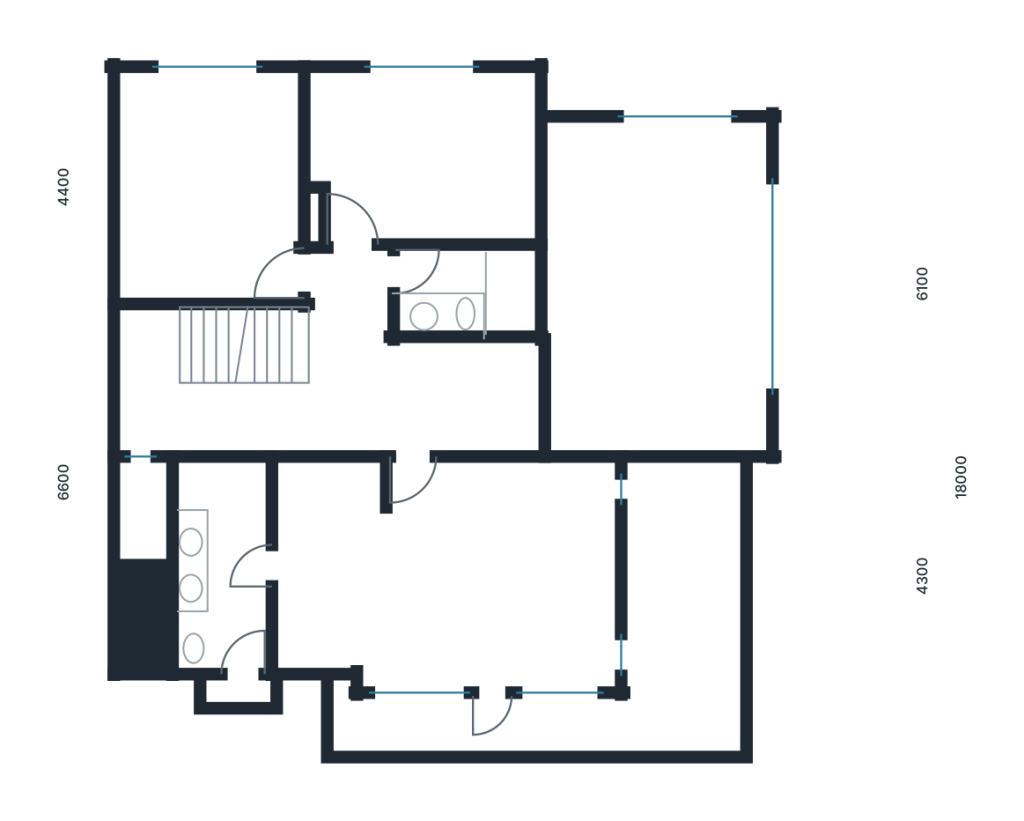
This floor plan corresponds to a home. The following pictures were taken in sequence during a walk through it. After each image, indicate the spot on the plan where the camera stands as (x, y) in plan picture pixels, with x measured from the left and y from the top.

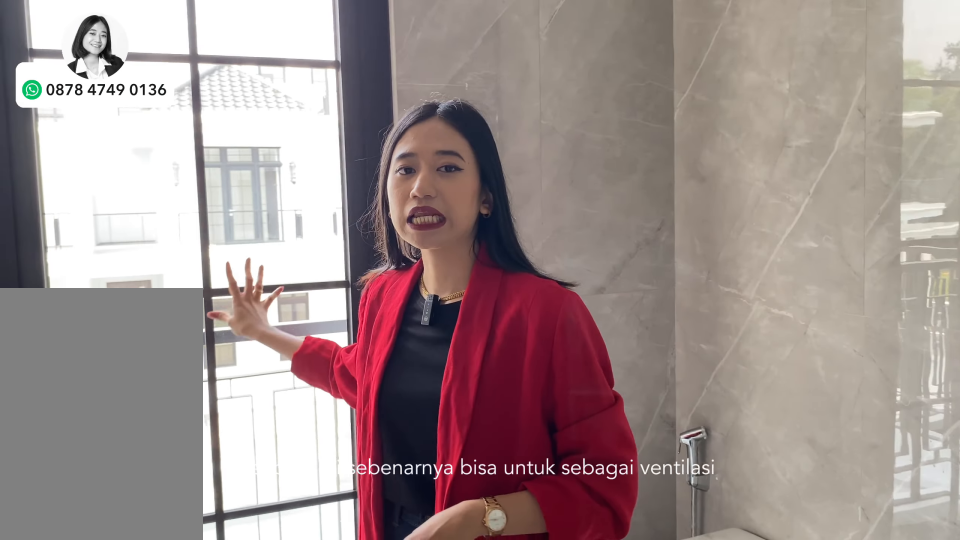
(236, 553)
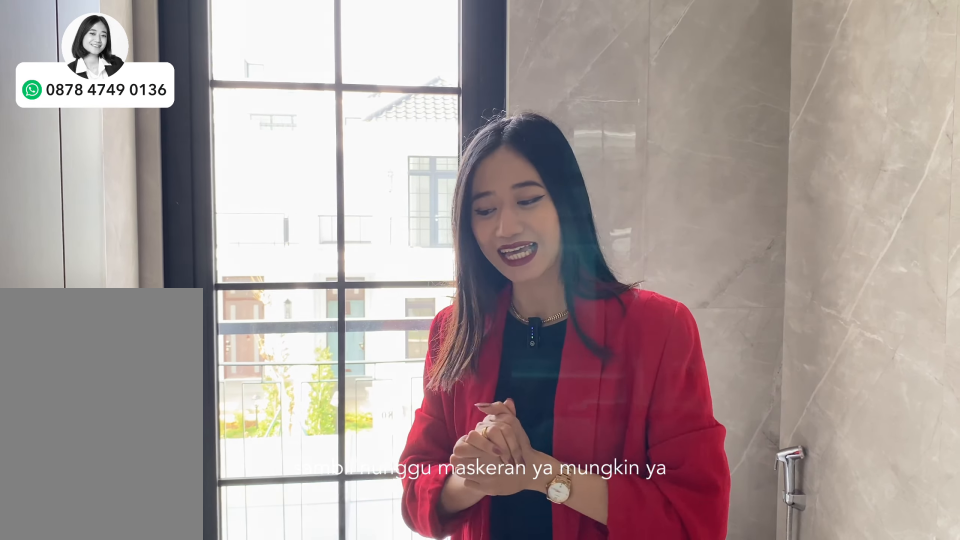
(236, 553)
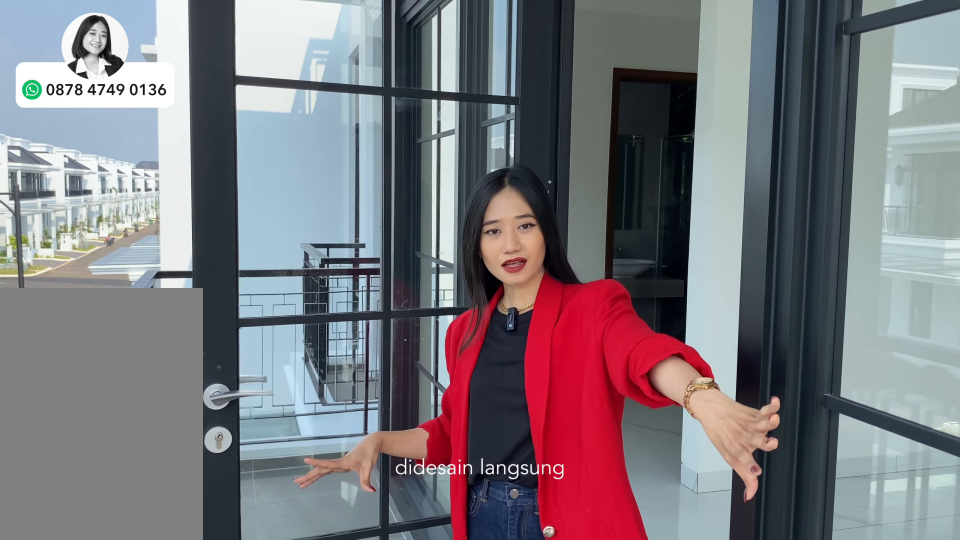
(536, 729)
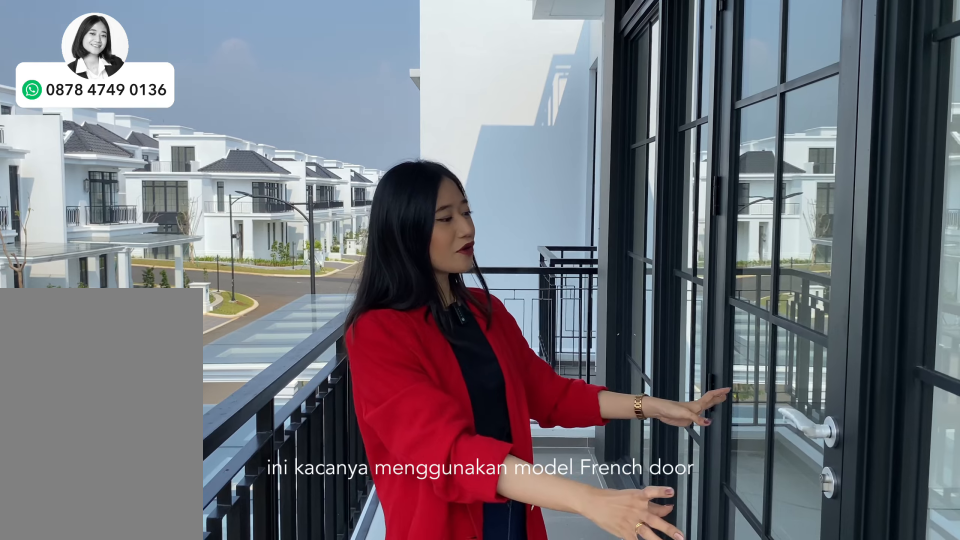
(536, 729)
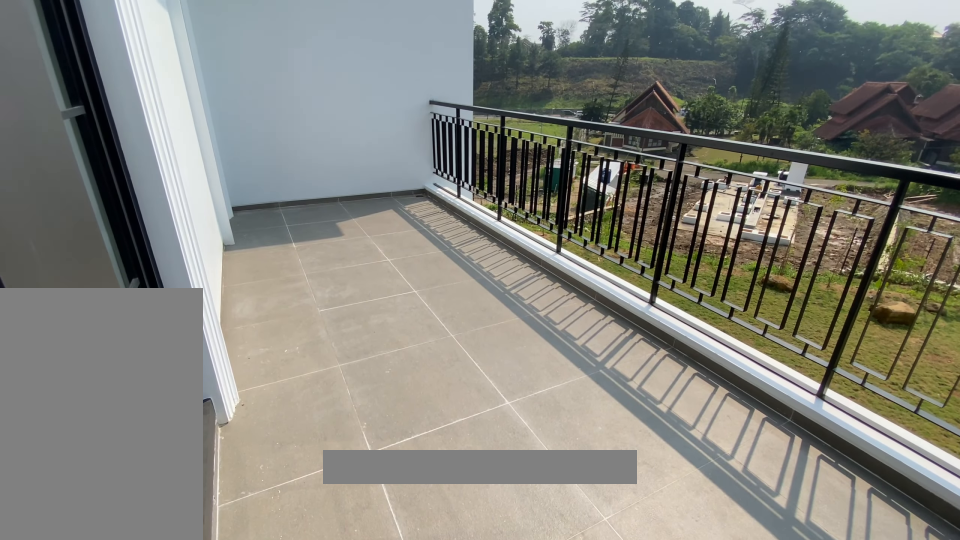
(697, 589)
